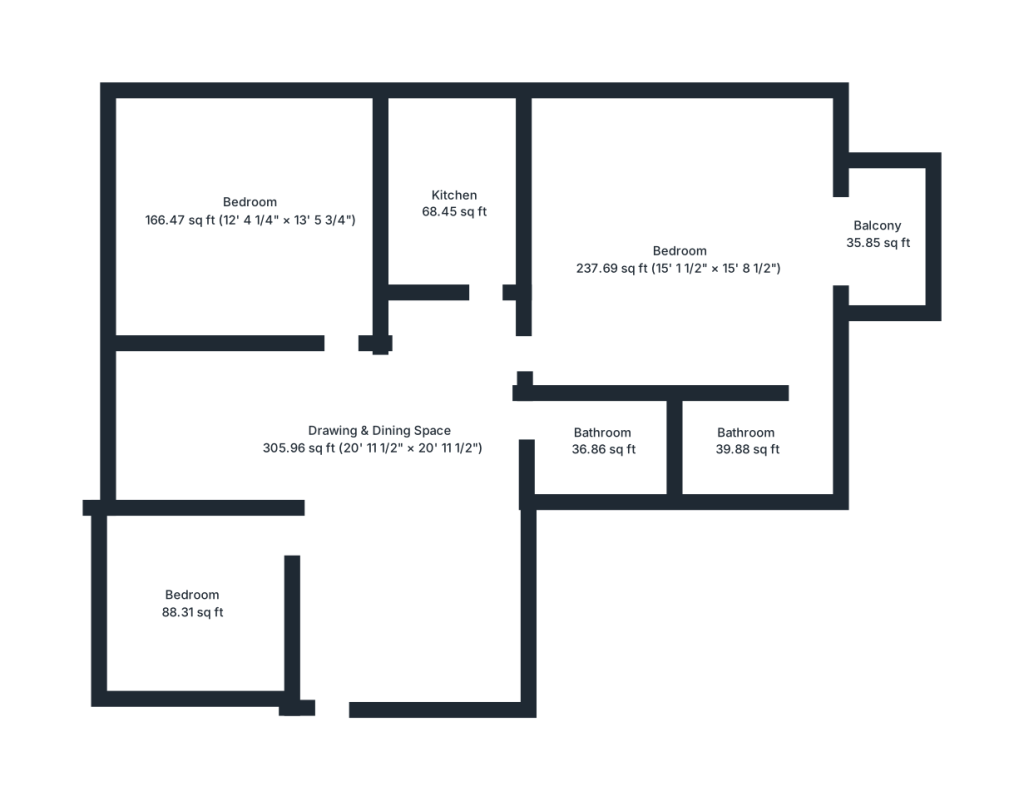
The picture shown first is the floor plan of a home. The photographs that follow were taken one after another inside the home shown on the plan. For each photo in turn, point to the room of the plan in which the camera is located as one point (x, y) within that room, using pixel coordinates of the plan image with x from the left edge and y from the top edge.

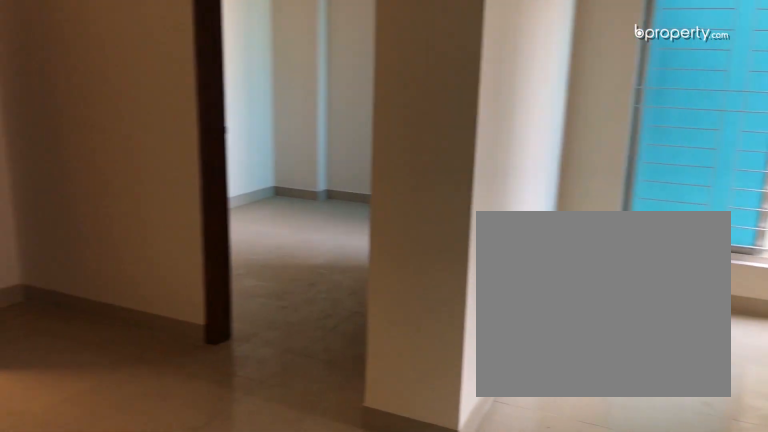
(375, 443)
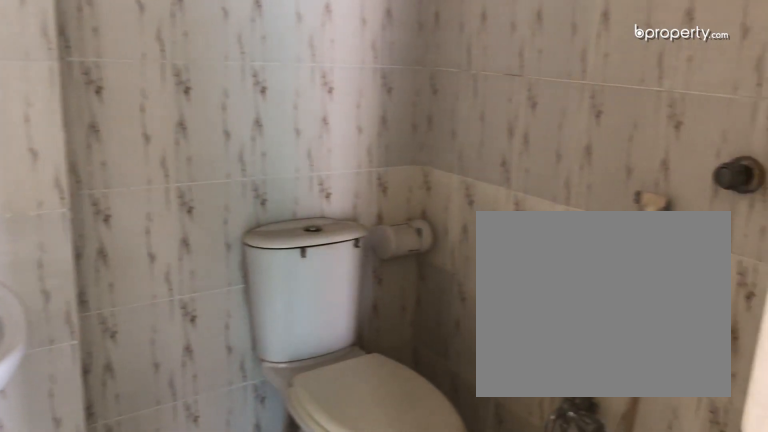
(740, 437)
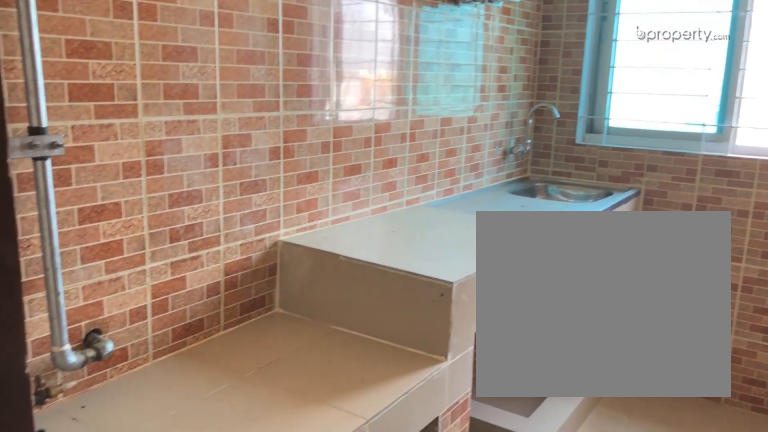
(451, 212)
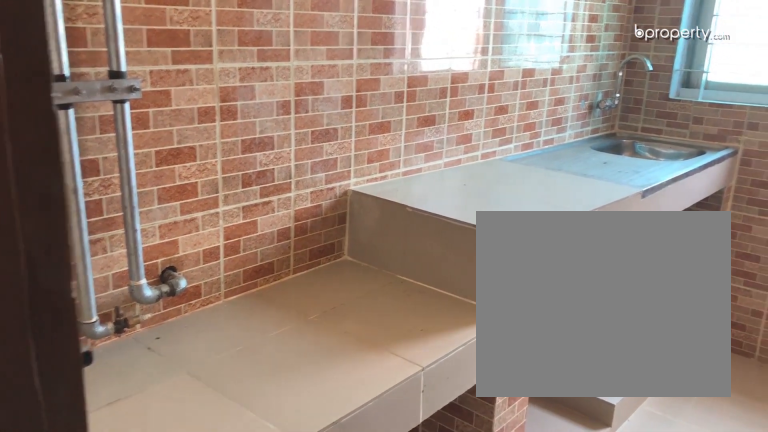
(451, 212)
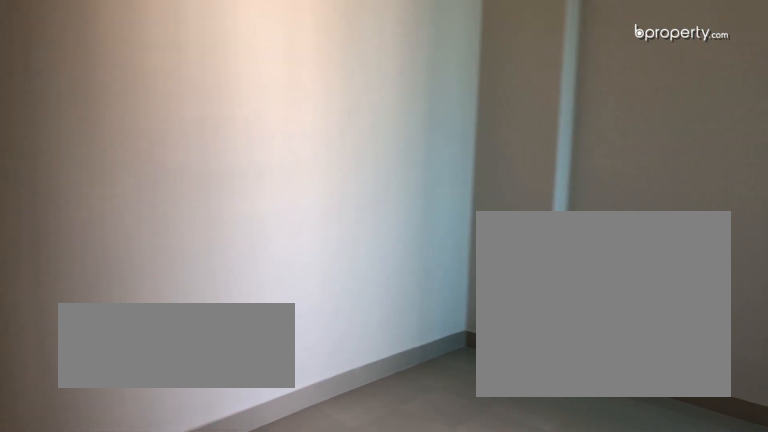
(191, 596)
